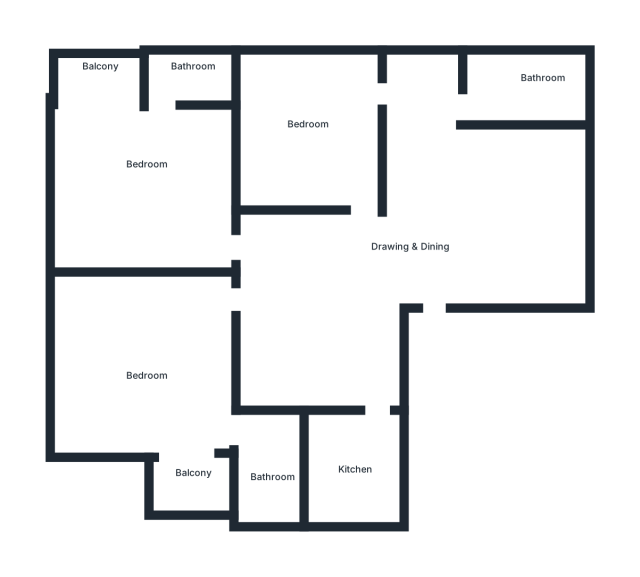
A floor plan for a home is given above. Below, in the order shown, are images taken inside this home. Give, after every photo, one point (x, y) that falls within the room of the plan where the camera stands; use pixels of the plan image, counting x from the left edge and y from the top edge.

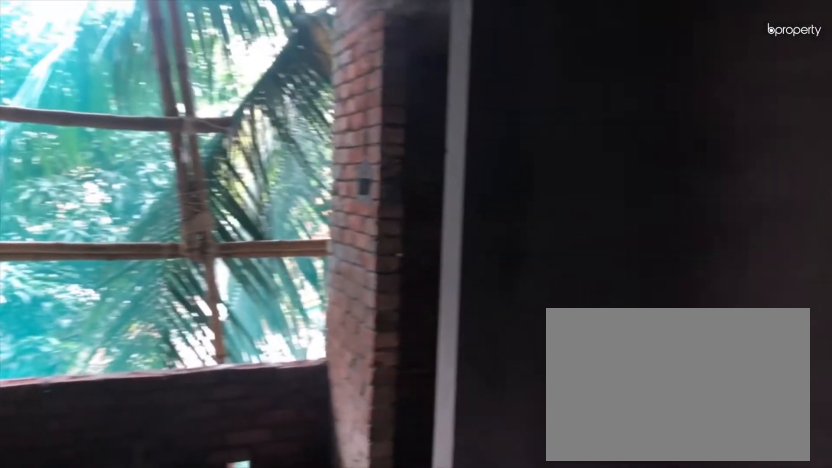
(461, 224)
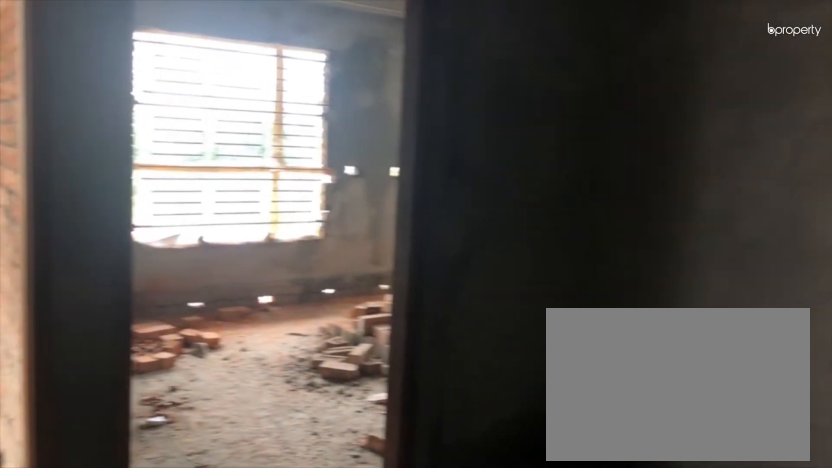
(360, 275)
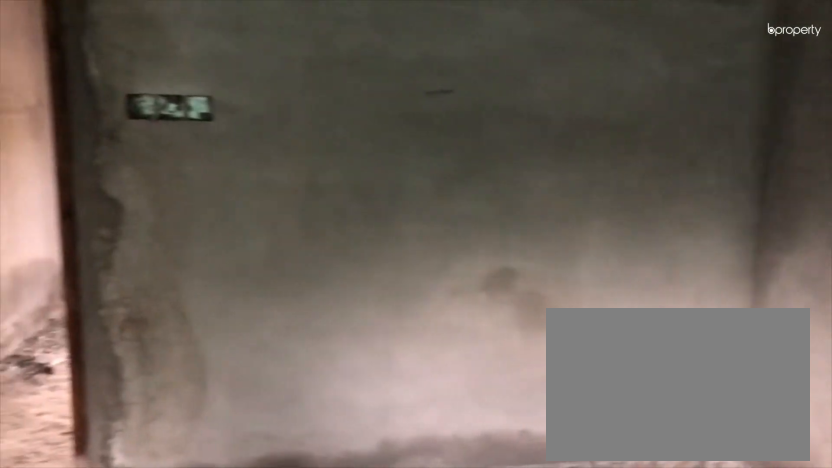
(308, 127)
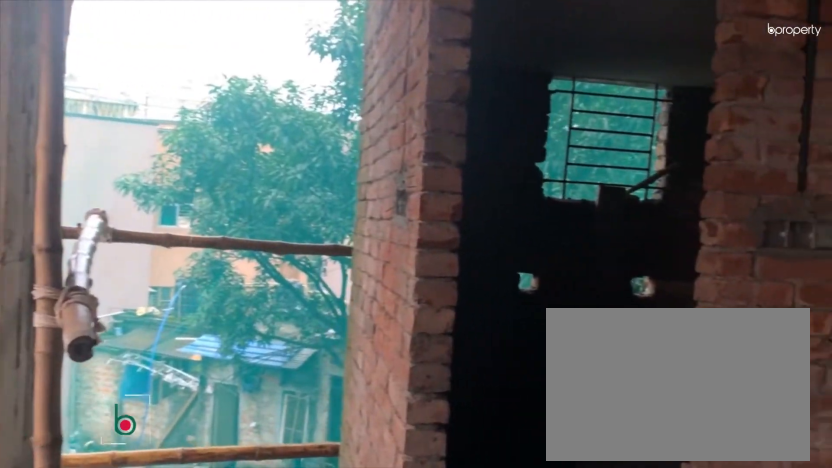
(142, 166)
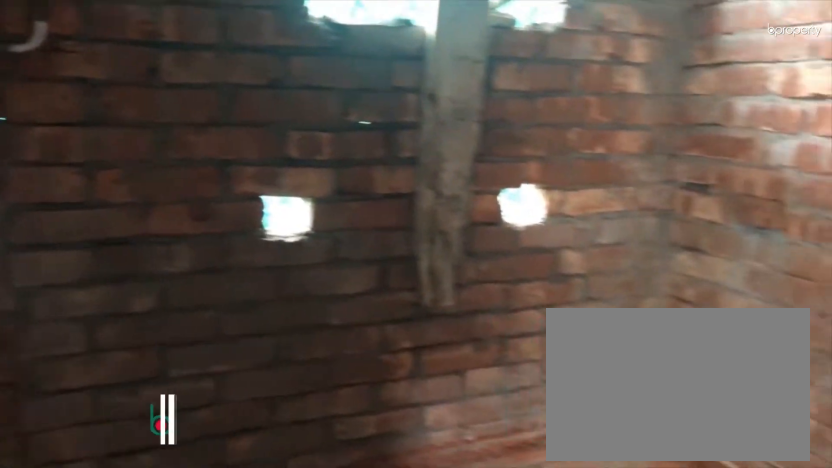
(188, 77)
